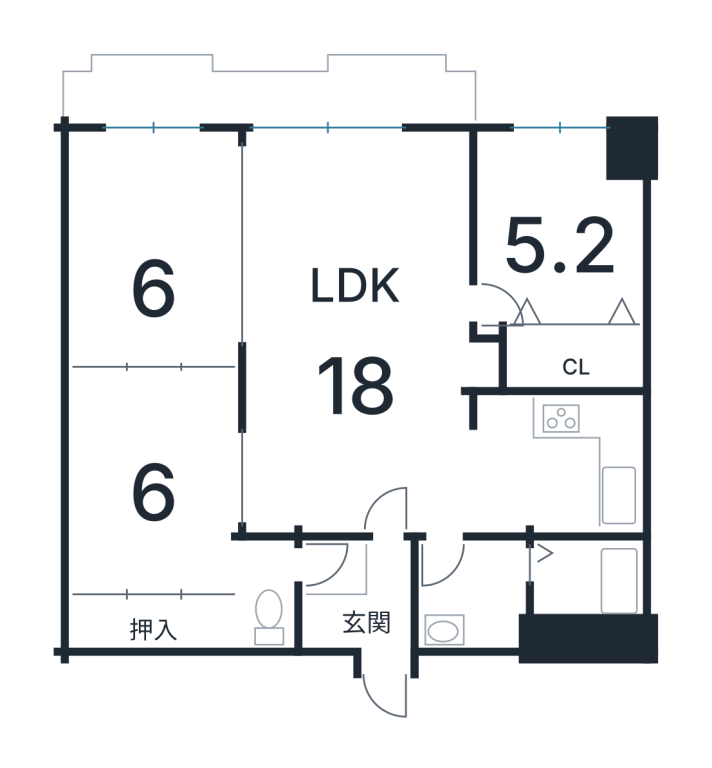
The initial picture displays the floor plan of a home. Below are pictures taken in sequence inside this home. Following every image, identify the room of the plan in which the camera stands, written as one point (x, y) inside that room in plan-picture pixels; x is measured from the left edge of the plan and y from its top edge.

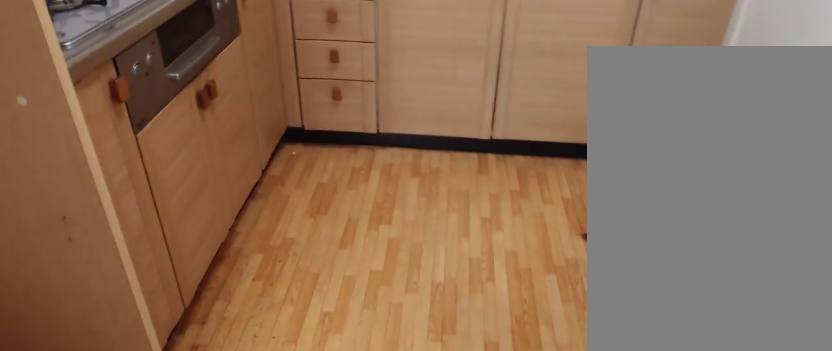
(565, 471)
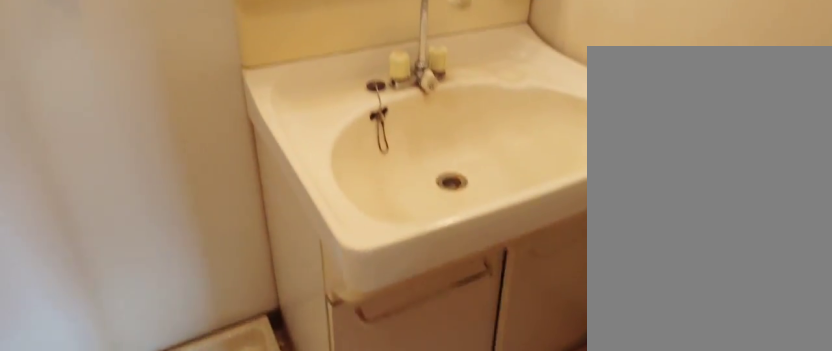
(477, 592)
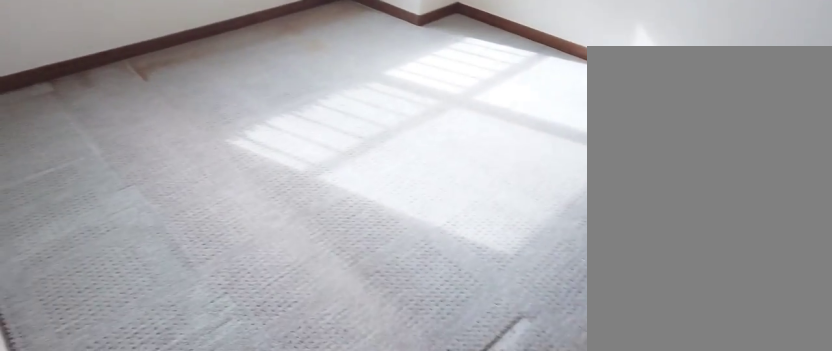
(546, 232)
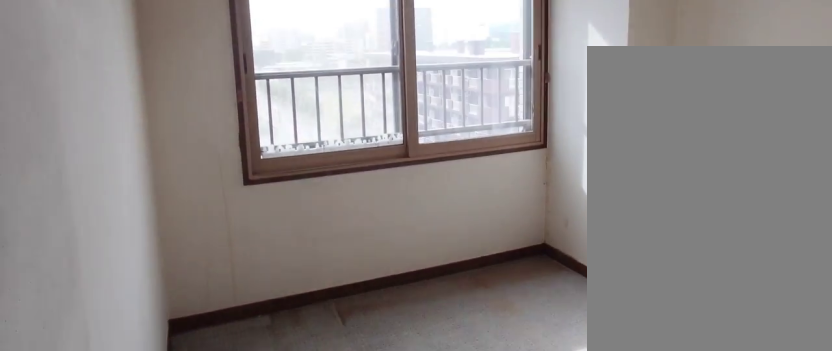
(546, 232)
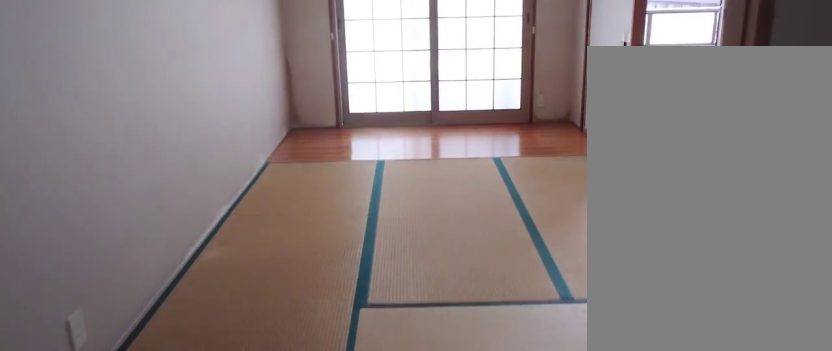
(154, 270)
